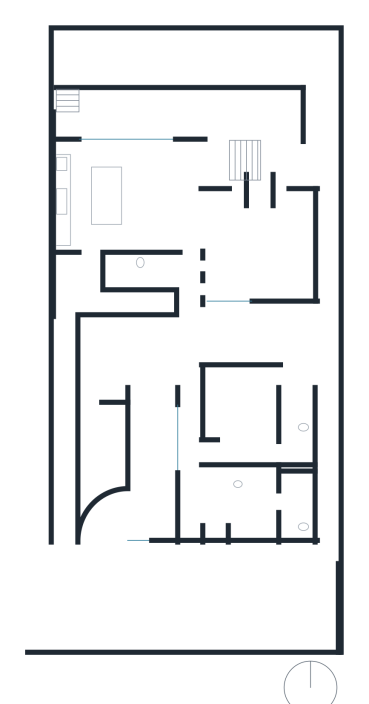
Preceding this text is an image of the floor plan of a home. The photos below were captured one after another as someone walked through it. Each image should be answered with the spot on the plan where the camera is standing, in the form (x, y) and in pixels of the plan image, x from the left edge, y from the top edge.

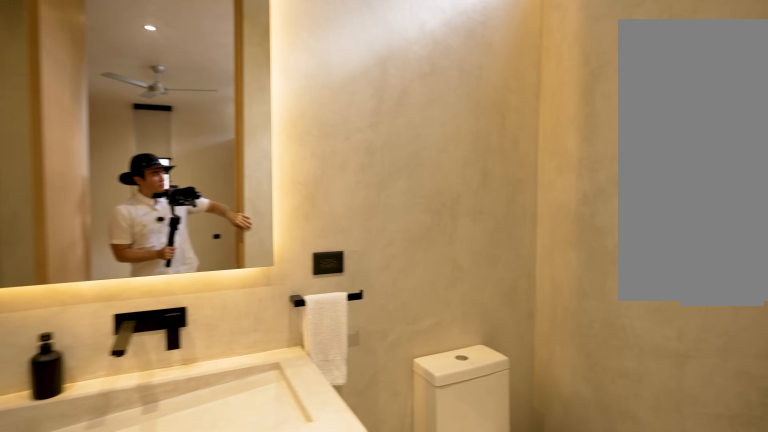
(277, 502)
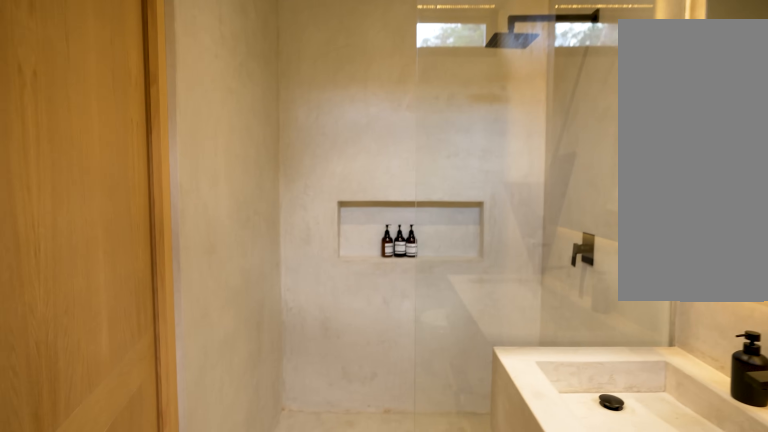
(288, 519)
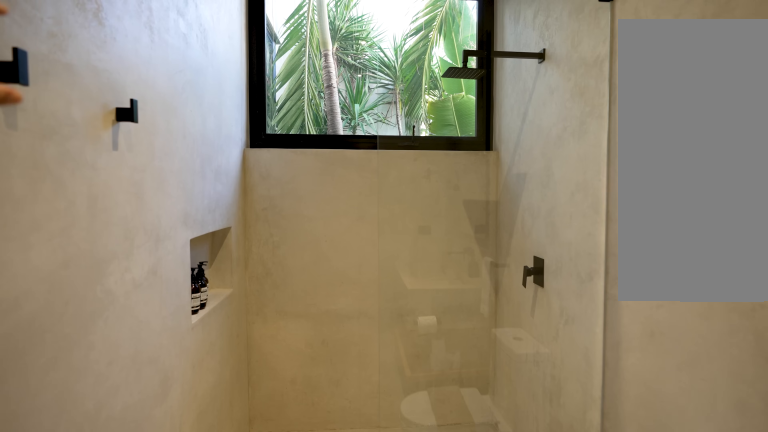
(291, 449)
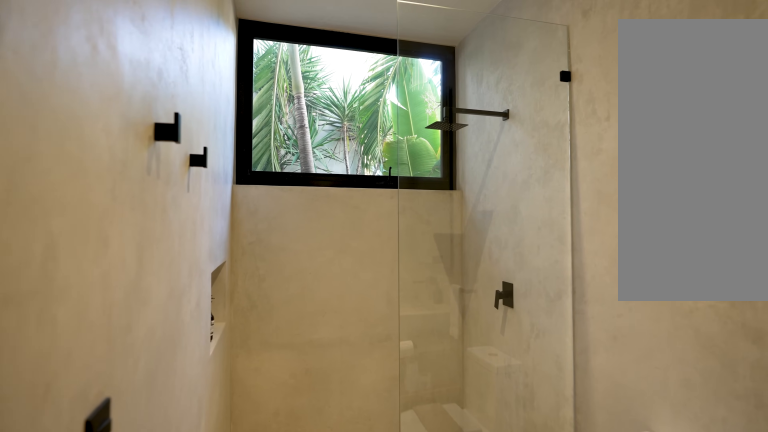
(291, 449)
